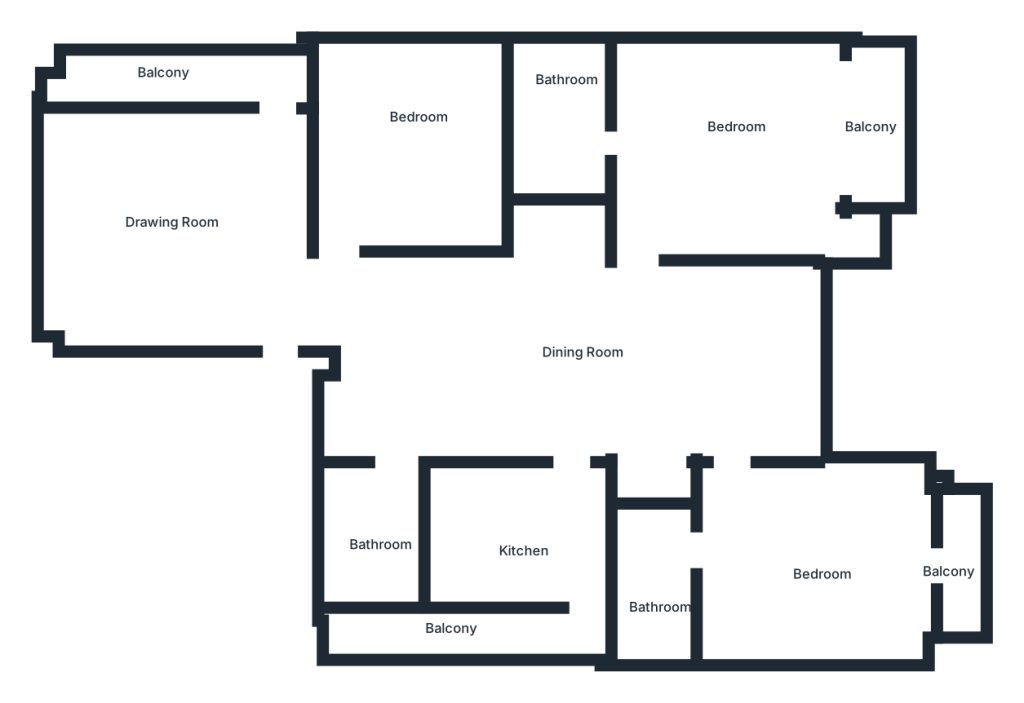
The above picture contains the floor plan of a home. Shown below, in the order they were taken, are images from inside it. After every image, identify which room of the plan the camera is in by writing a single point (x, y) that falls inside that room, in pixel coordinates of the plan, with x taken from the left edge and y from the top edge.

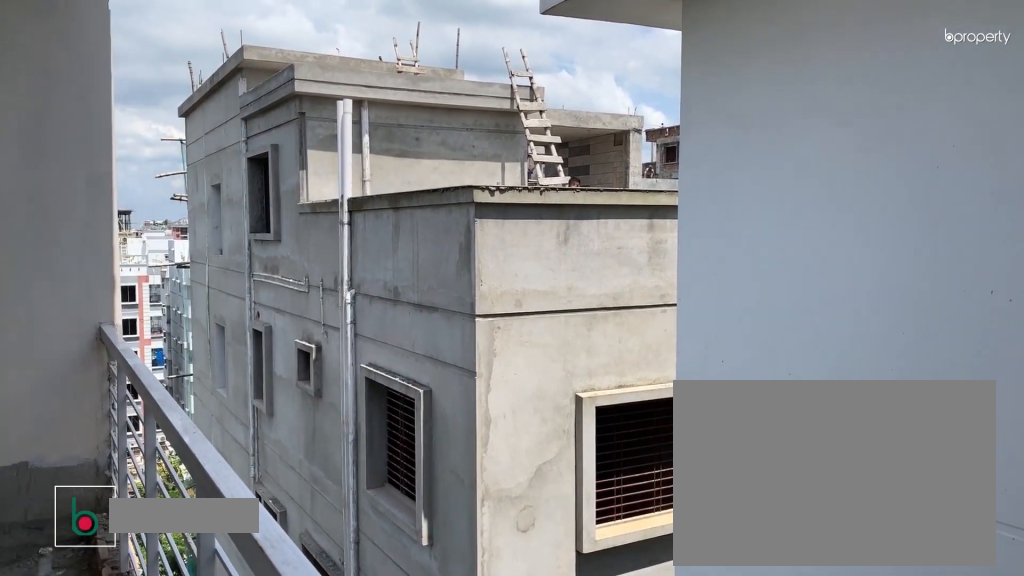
(211, 76)
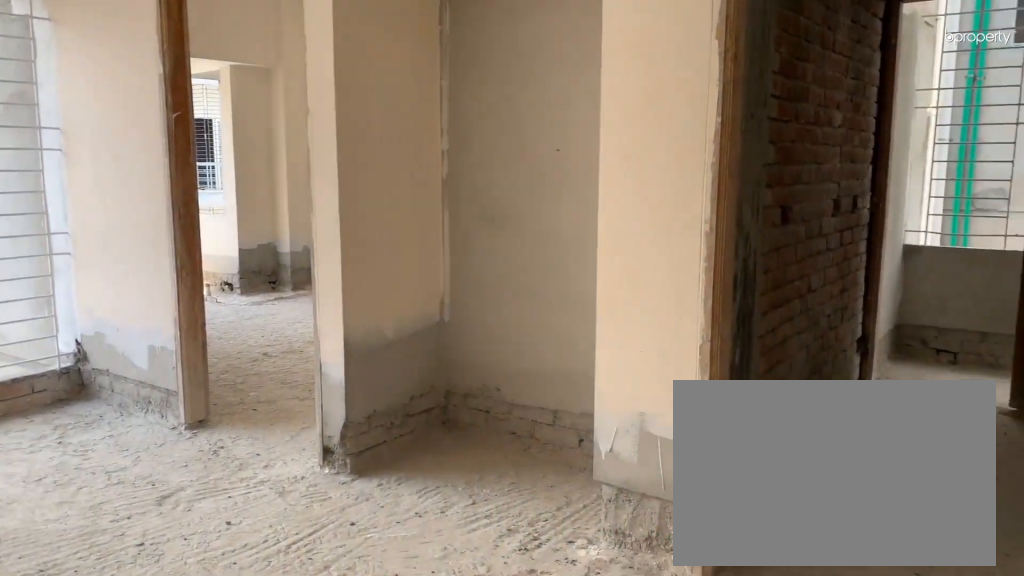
(507, 366)
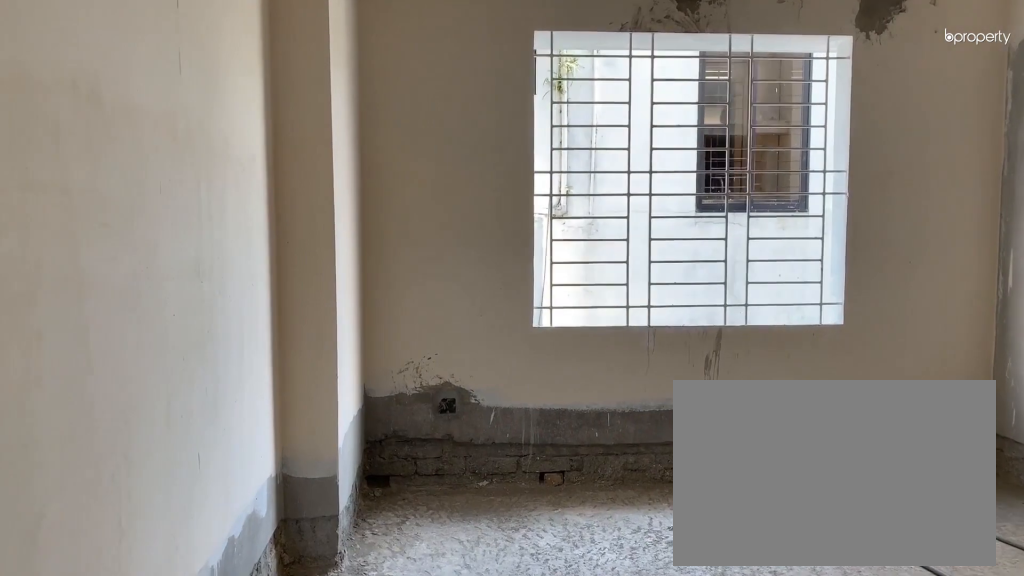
(417, 142)
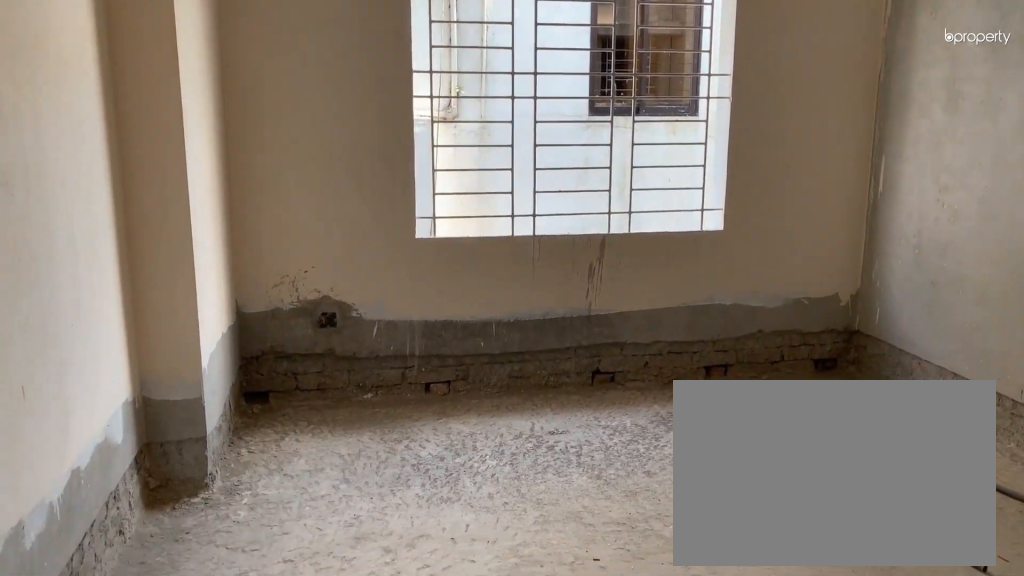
(417, 142)
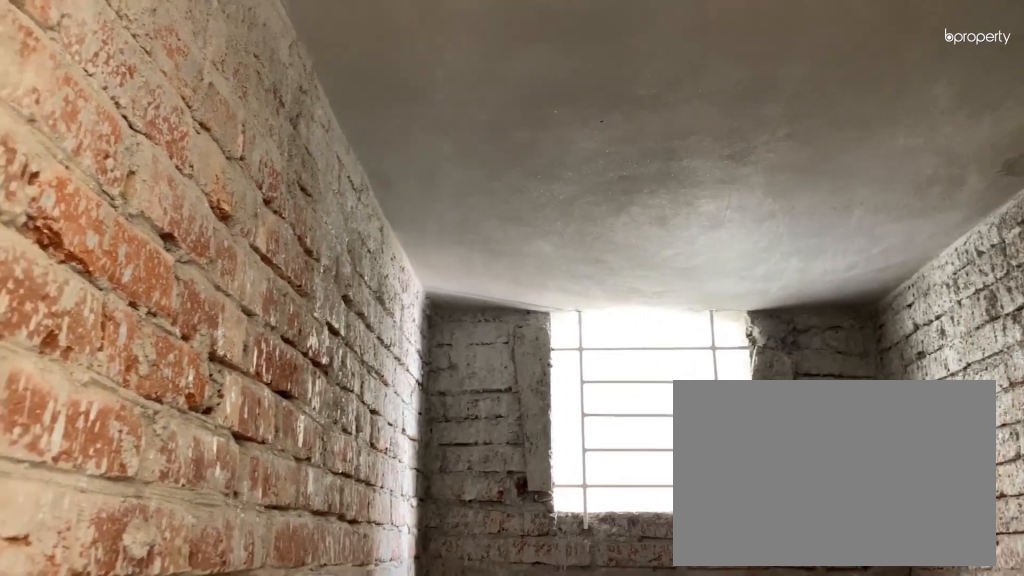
(384, 530)
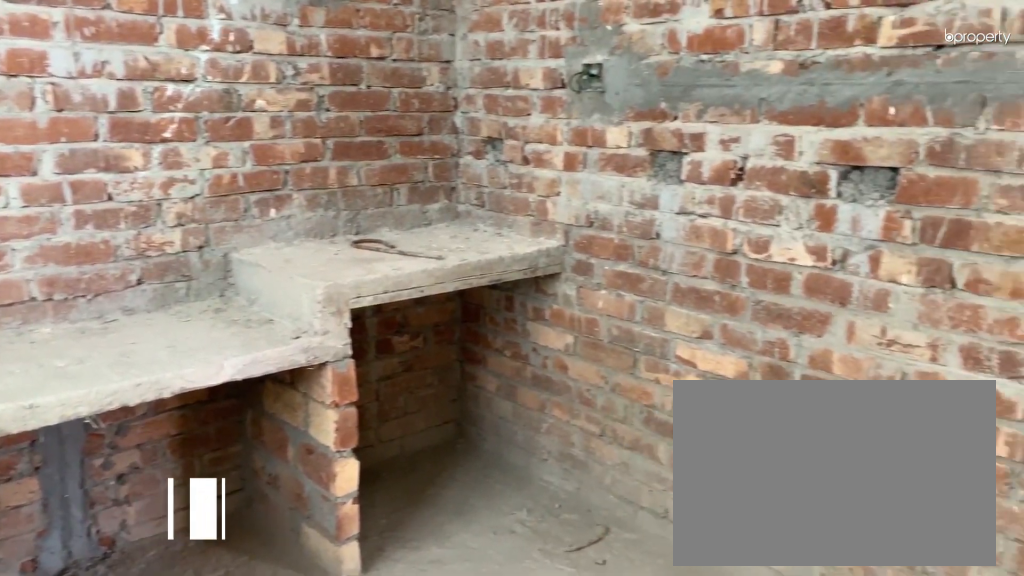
(521, 535)
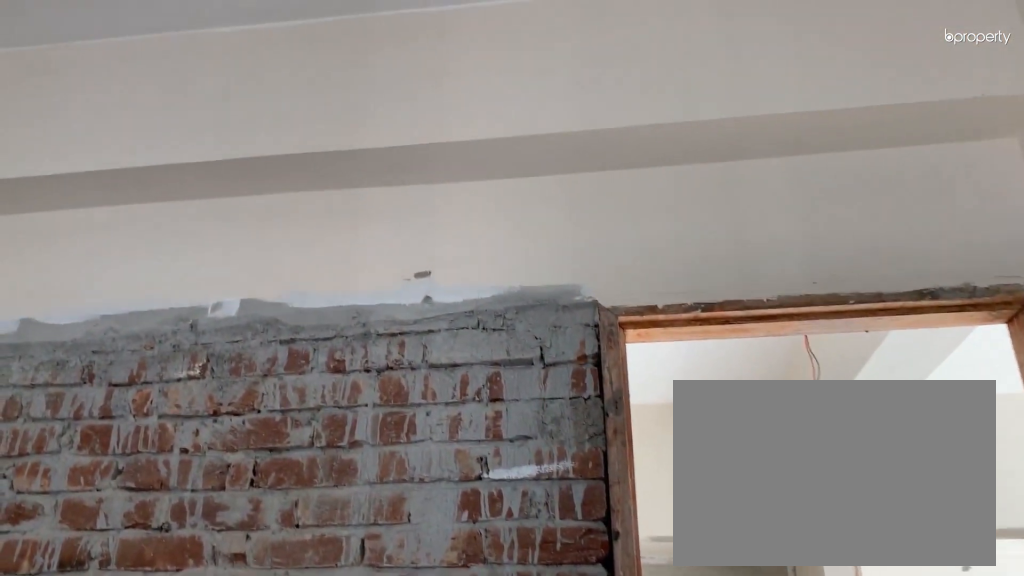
(521, 535)
